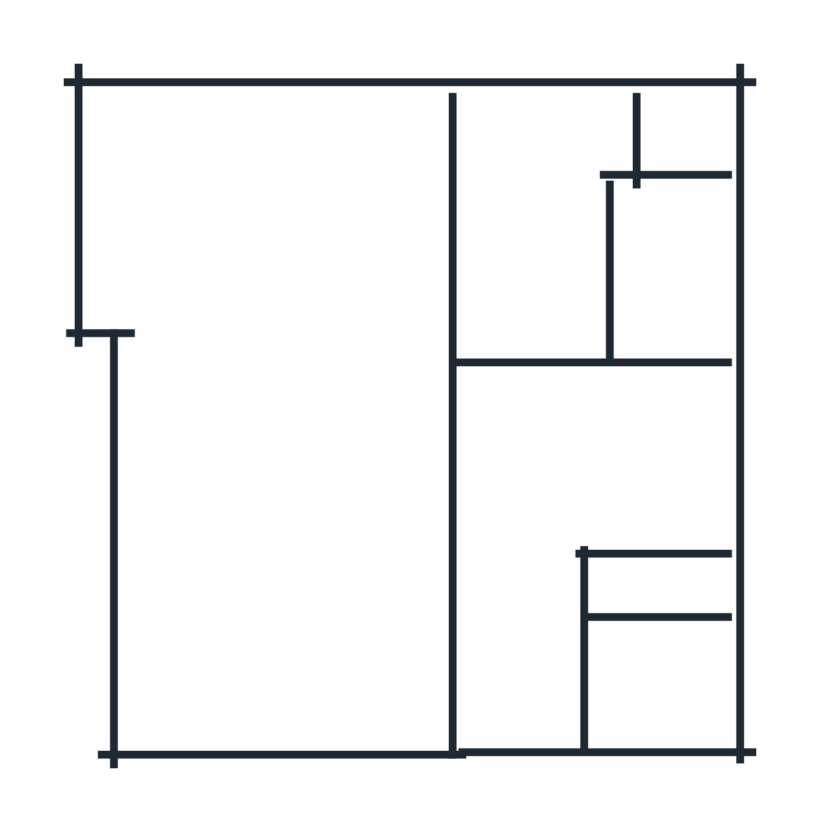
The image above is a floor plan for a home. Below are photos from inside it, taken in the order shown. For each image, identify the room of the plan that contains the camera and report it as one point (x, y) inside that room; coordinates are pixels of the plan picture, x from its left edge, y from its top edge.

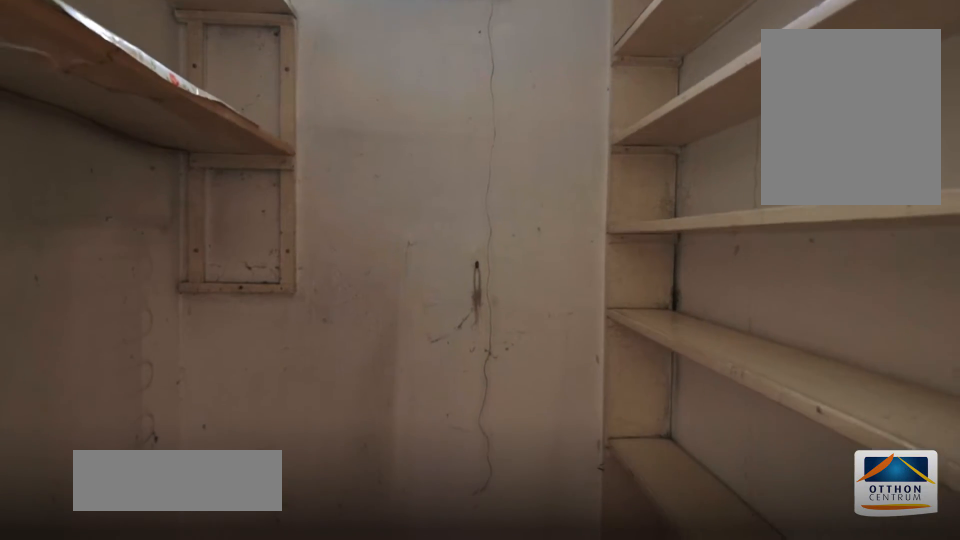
(686, 137)
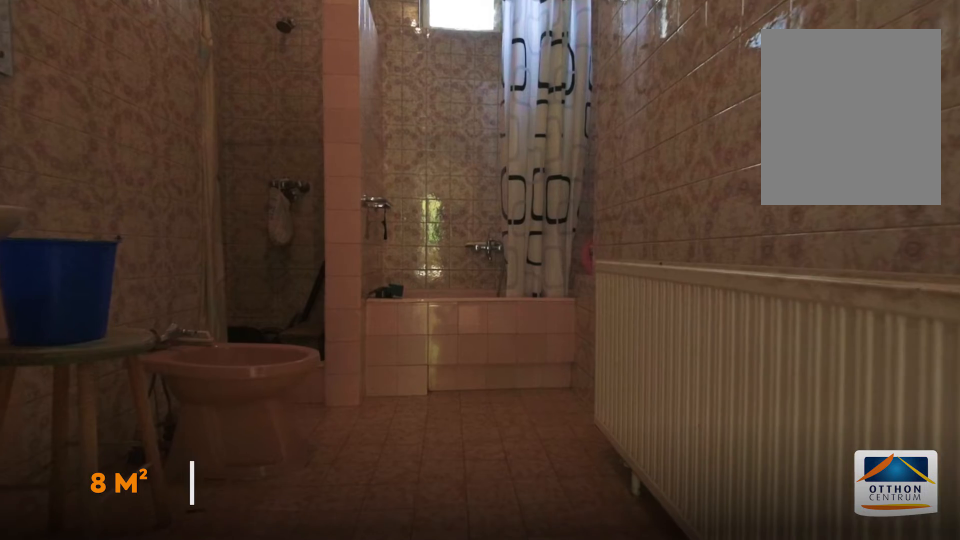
(528, 258)
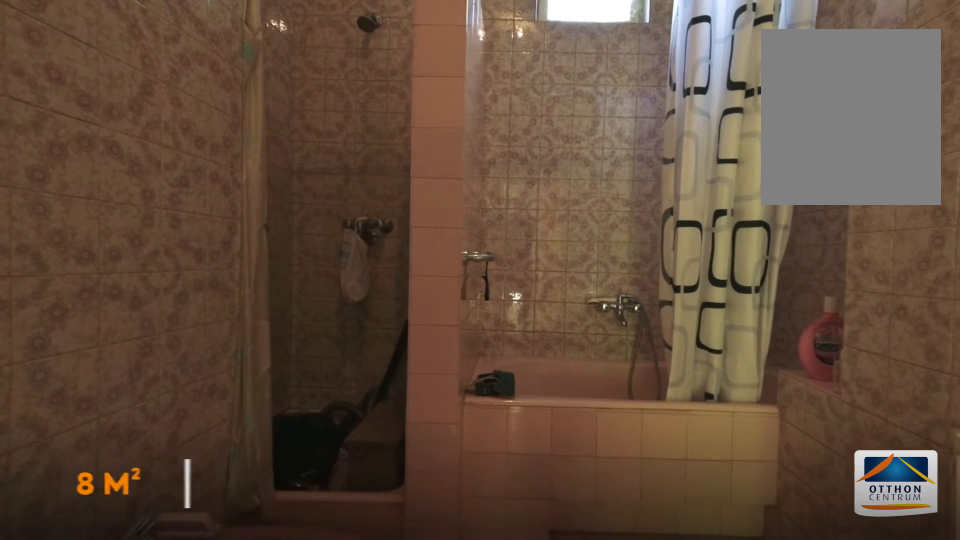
(528, 258)
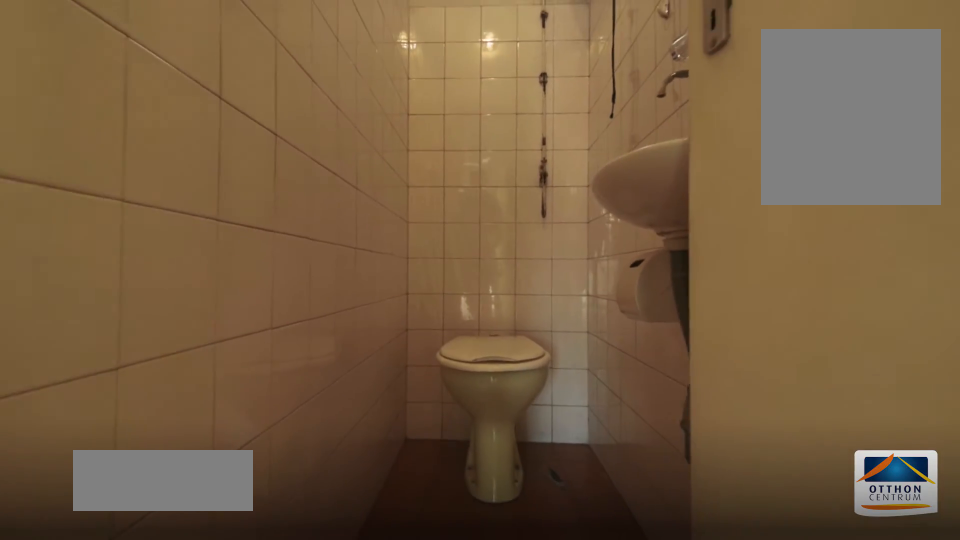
(646, 591)
